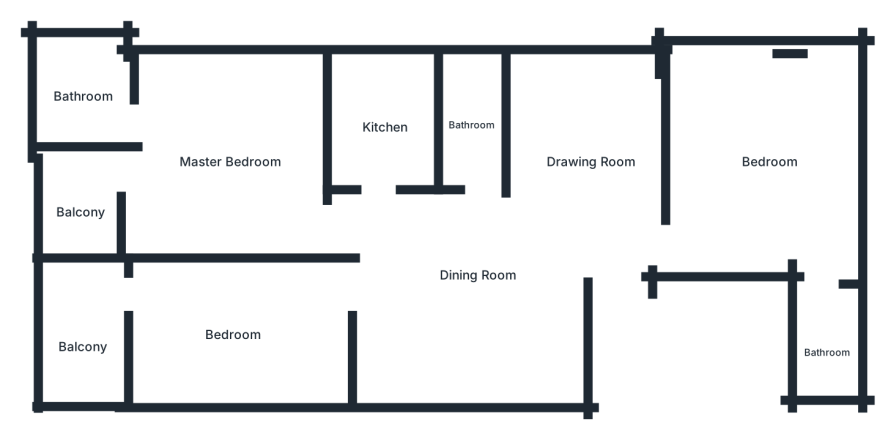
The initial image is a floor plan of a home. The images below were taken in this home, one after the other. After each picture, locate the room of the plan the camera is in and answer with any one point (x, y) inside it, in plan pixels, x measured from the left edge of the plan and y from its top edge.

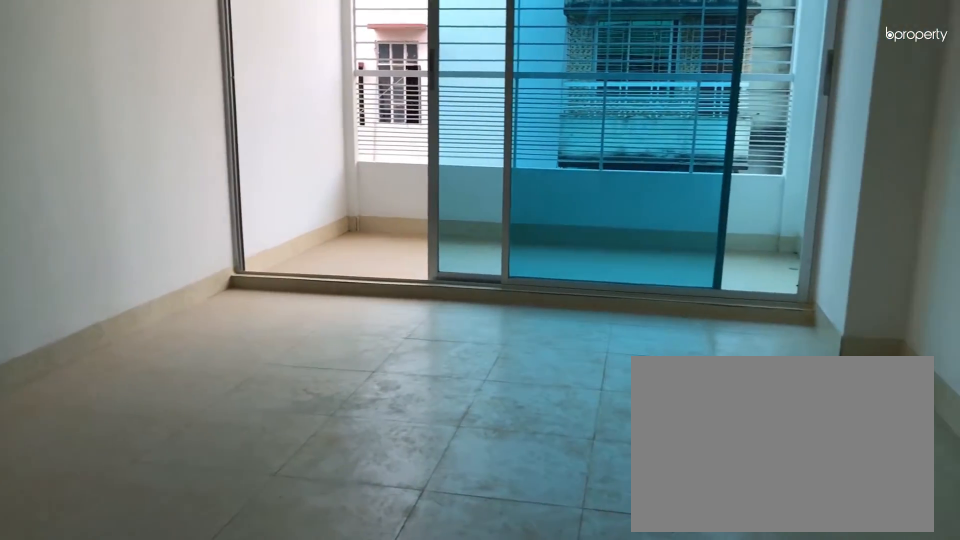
(236, 337)
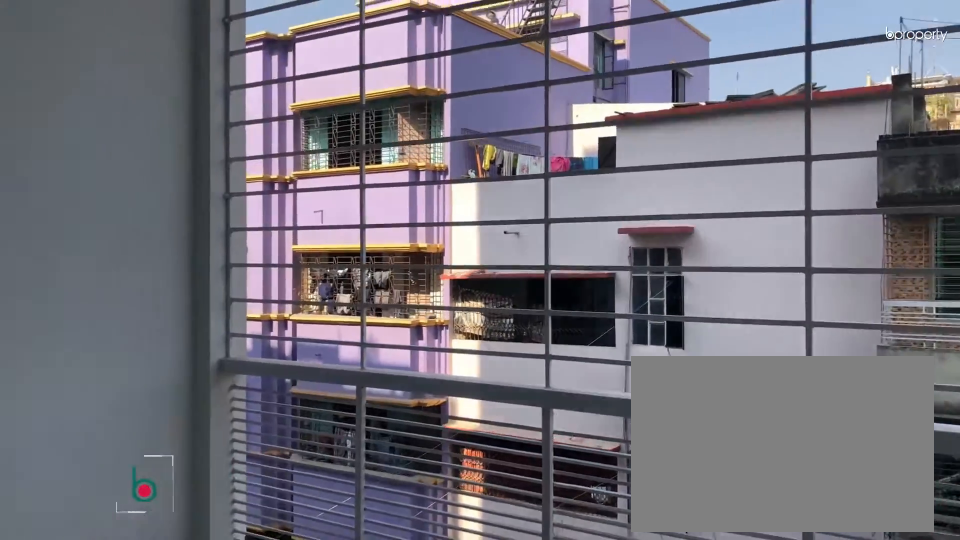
(90, 338)
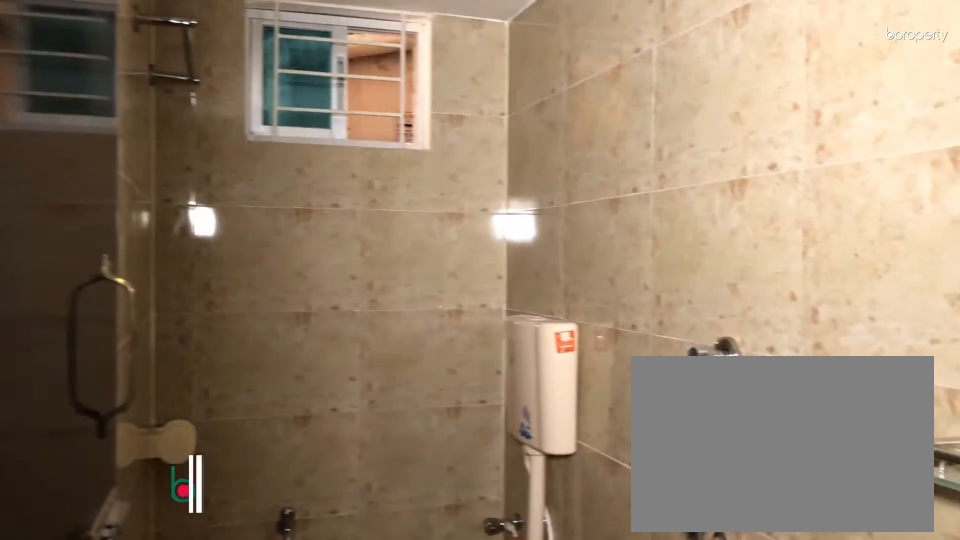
(475, 130)
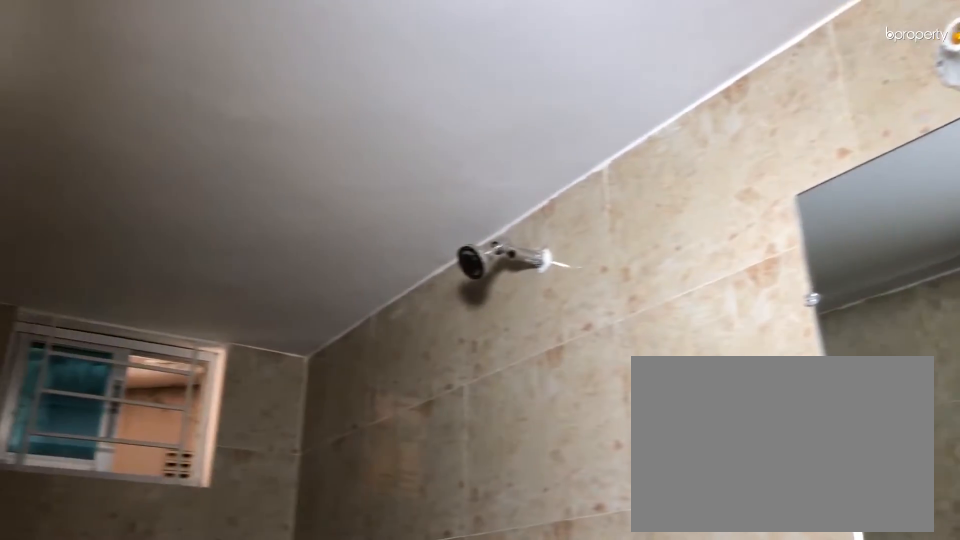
(475, 130)
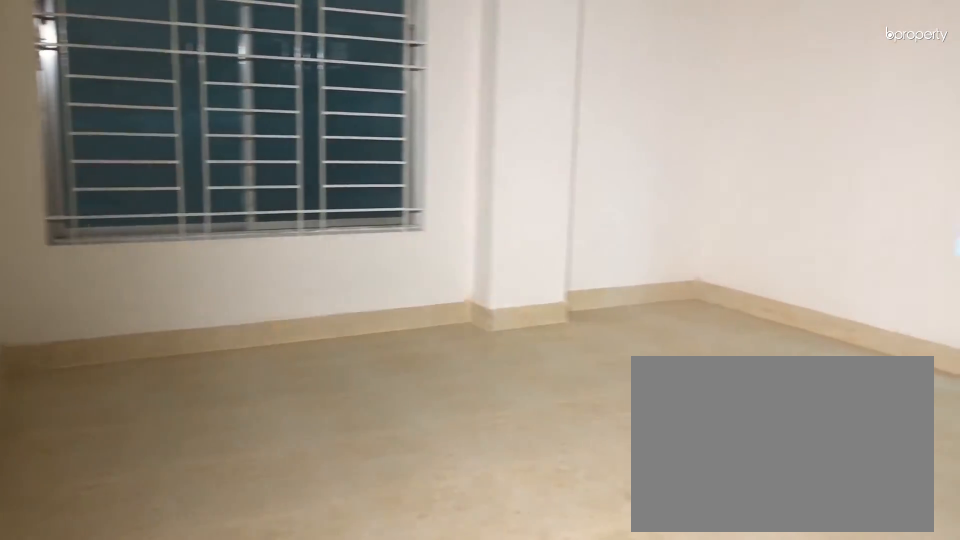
(770, 167)
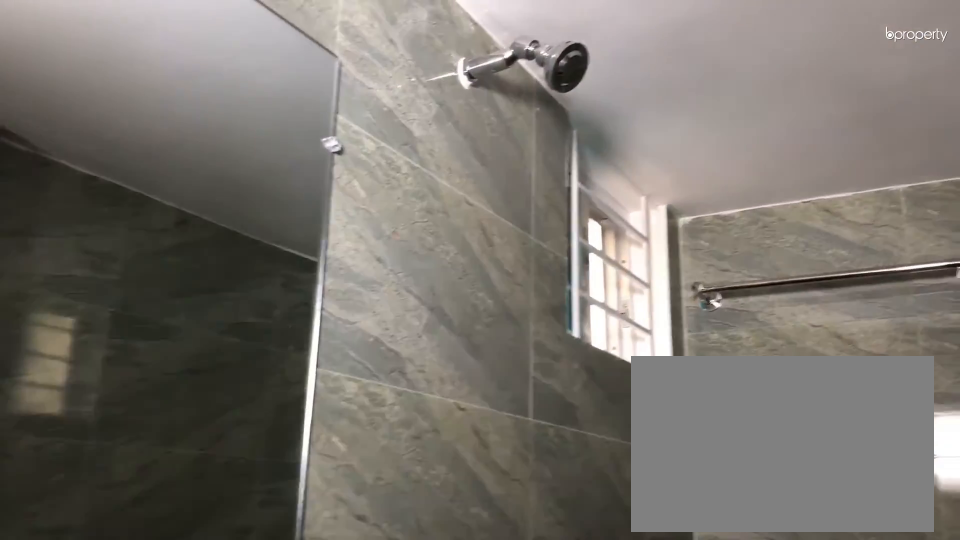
(829, 350)
